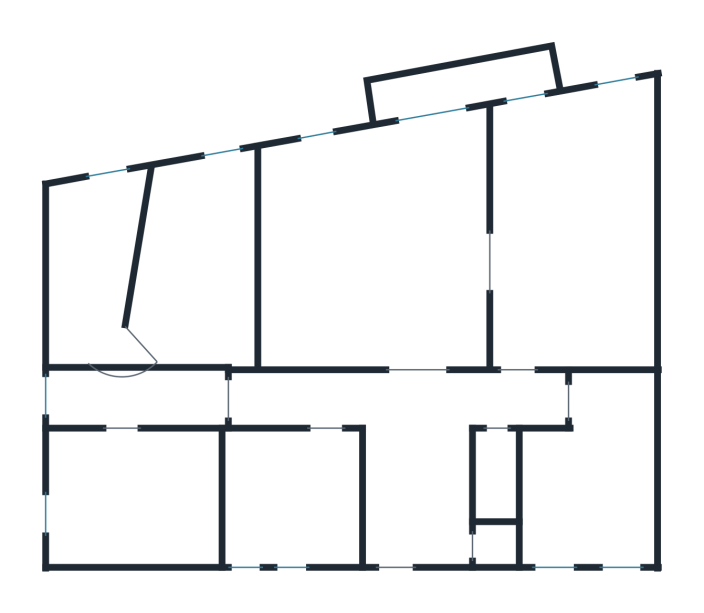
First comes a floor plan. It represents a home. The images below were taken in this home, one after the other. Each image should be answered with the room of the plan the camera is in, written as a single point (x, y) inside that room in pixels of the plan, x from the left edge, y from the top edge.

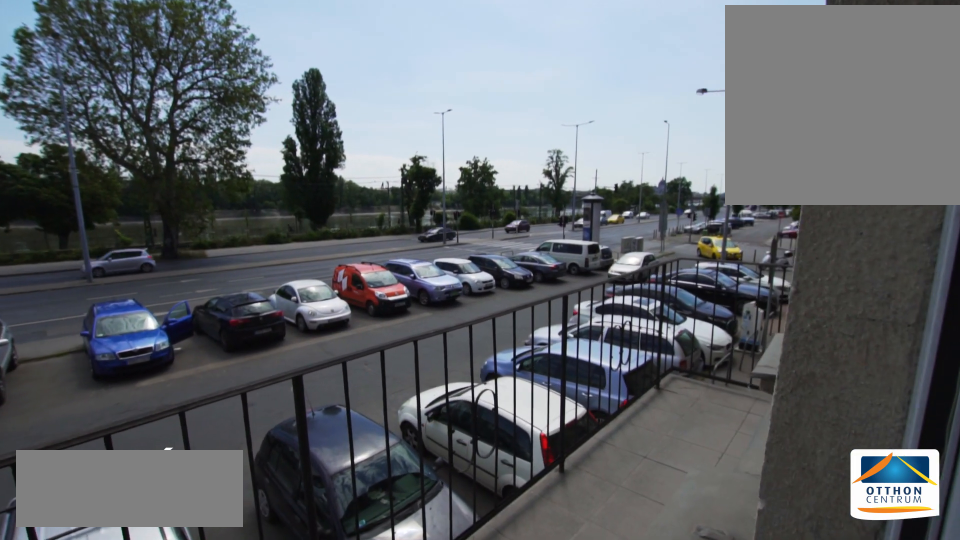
(468, 86)
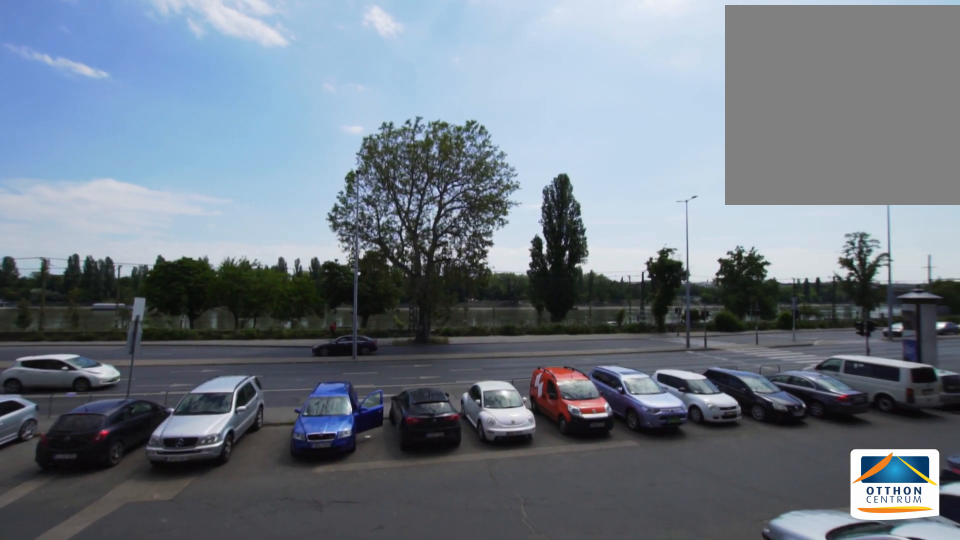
(468, 86)
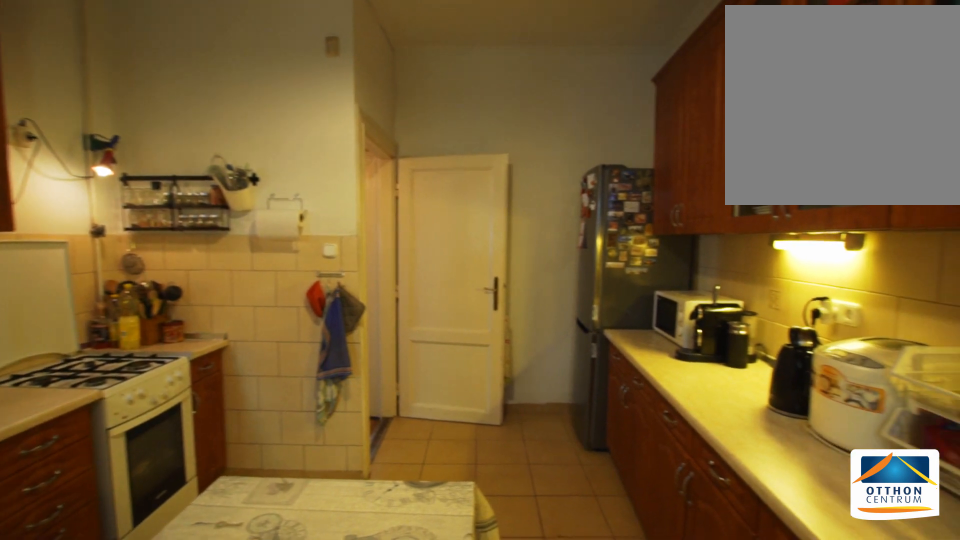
(589, 490)
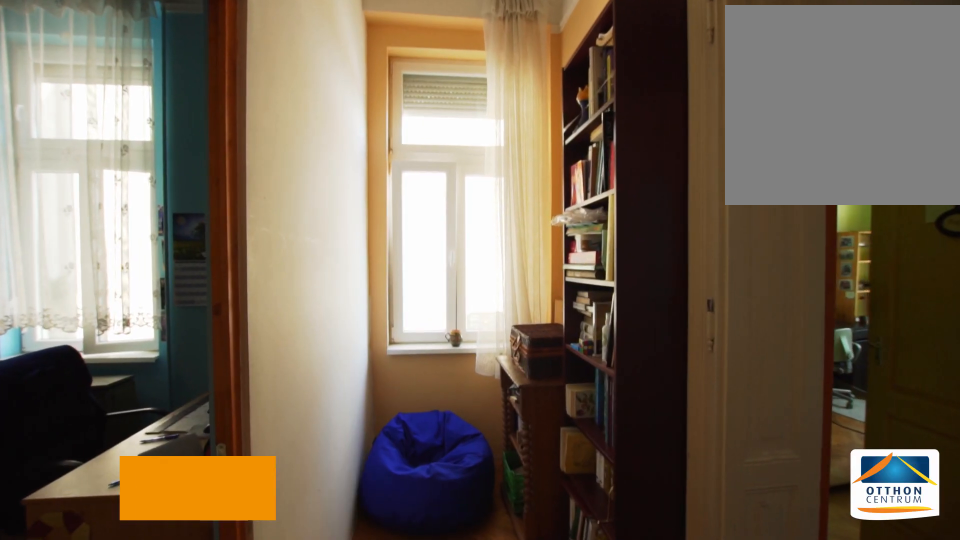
(140, 404)
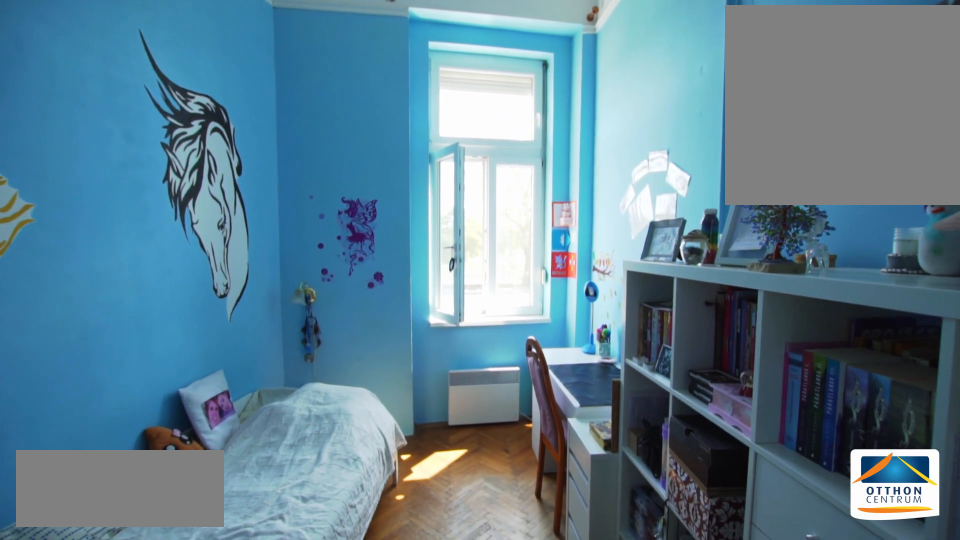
(197, 263)
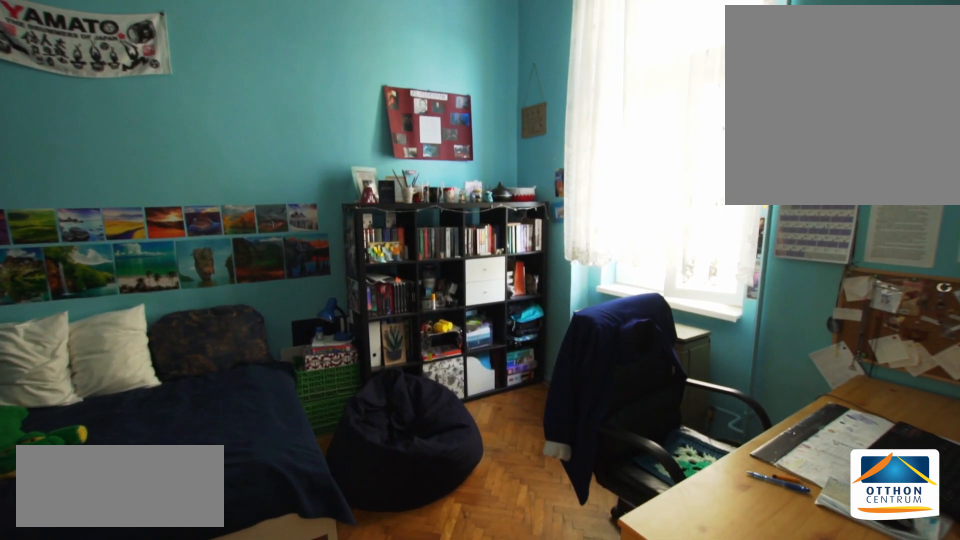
(130, 498)
